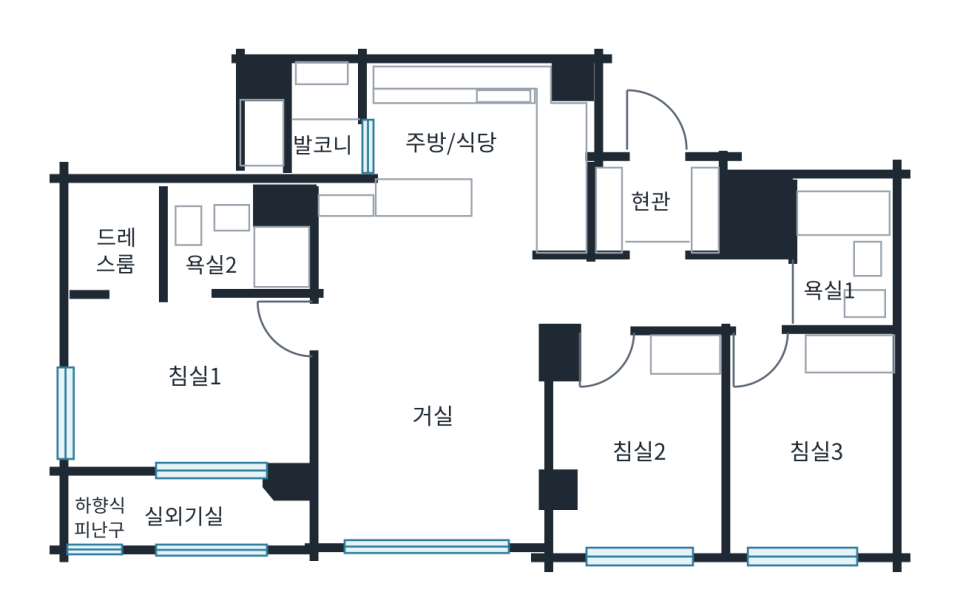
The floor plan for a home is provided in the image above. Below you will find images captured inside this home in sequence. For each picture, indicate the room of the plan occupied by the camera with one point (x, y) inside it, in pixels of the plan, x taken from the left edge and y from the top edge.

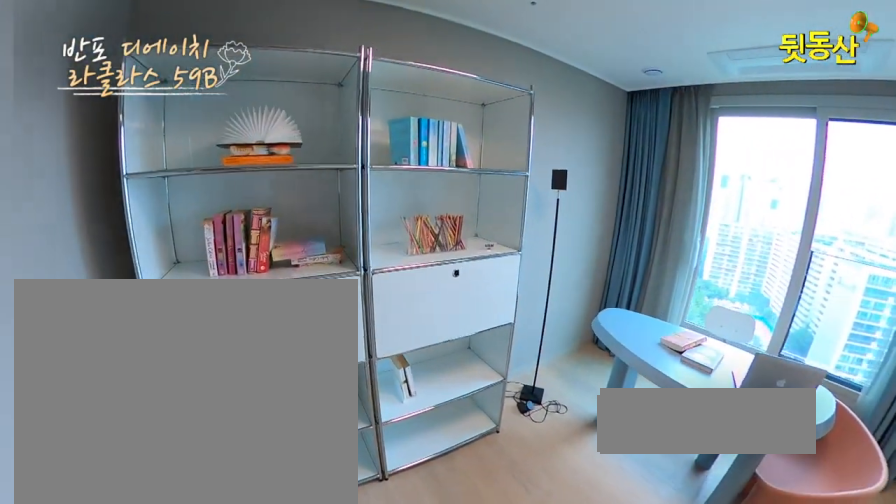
(827, 457)
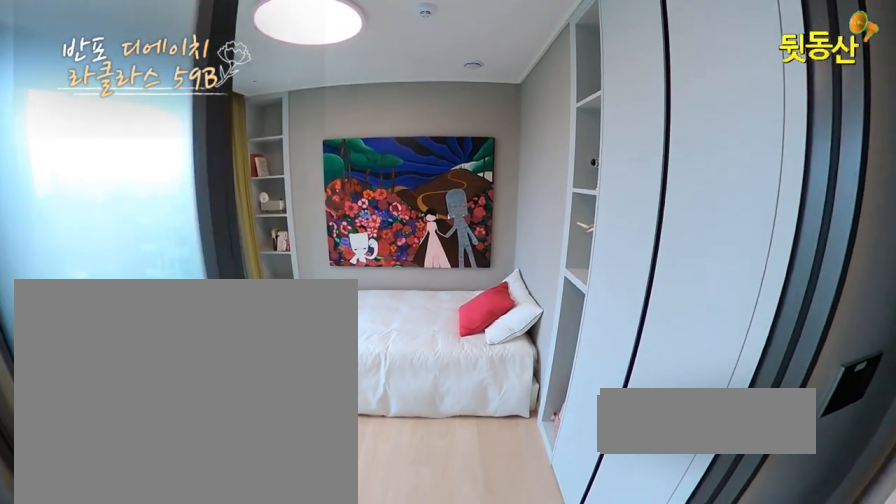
(665, 442)
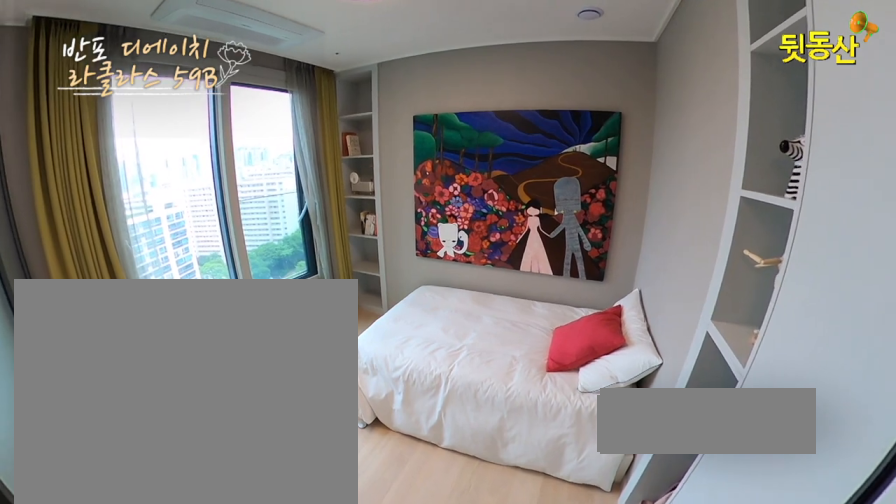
(666, 449)
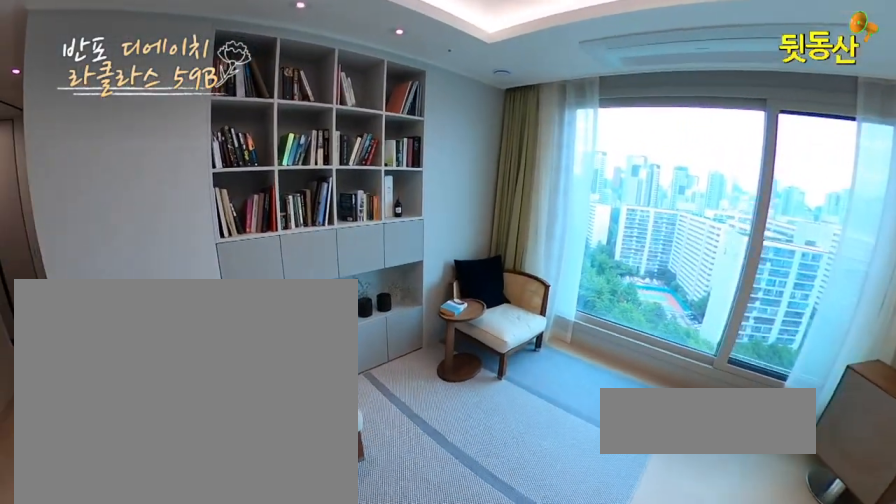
(432, 420)
